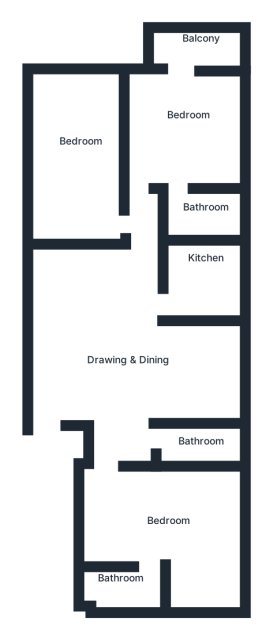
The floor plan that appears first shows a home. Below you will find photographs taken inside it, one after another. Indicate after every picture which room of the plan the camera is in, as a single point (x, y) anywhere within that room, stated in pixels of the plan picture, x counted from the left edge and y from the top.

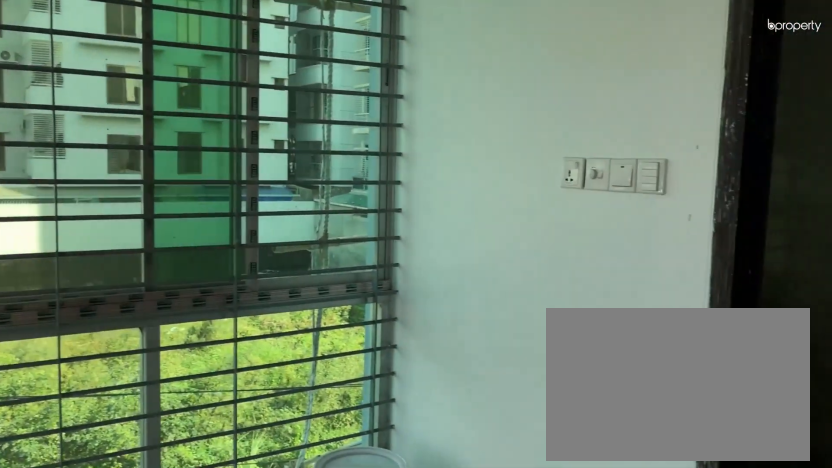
(177, 132)
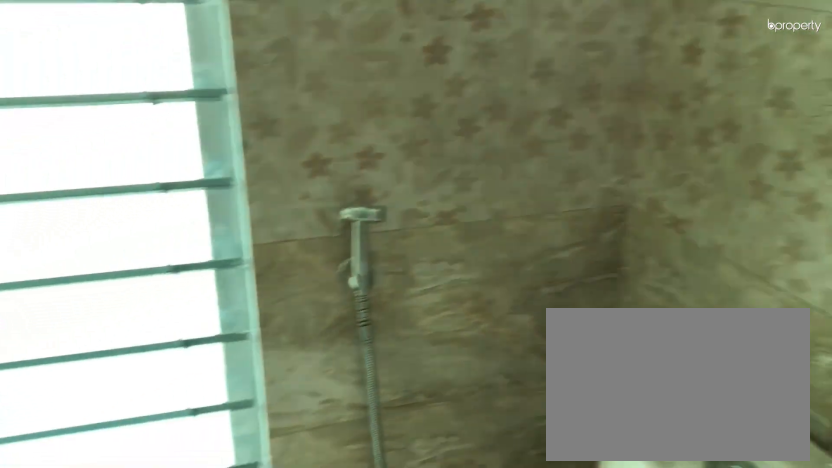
(199, 211)
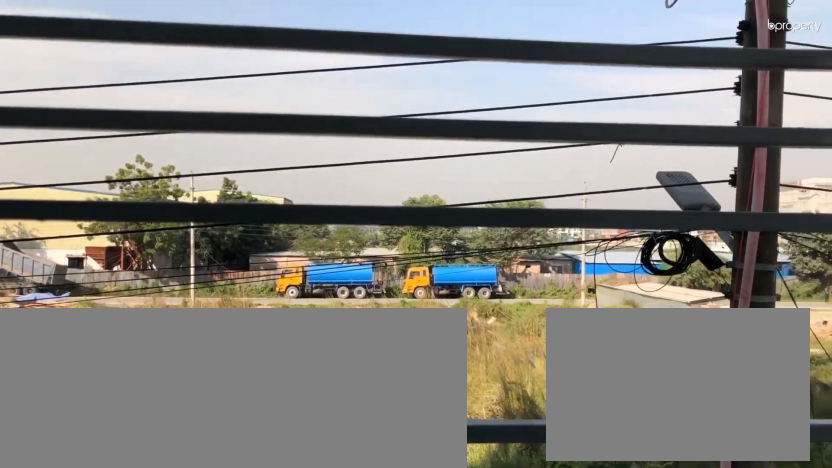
(187, 42)
